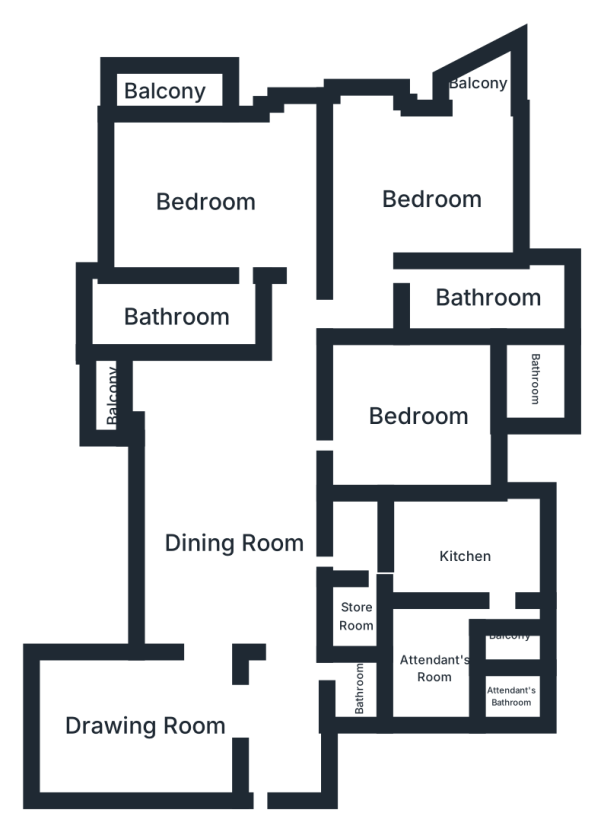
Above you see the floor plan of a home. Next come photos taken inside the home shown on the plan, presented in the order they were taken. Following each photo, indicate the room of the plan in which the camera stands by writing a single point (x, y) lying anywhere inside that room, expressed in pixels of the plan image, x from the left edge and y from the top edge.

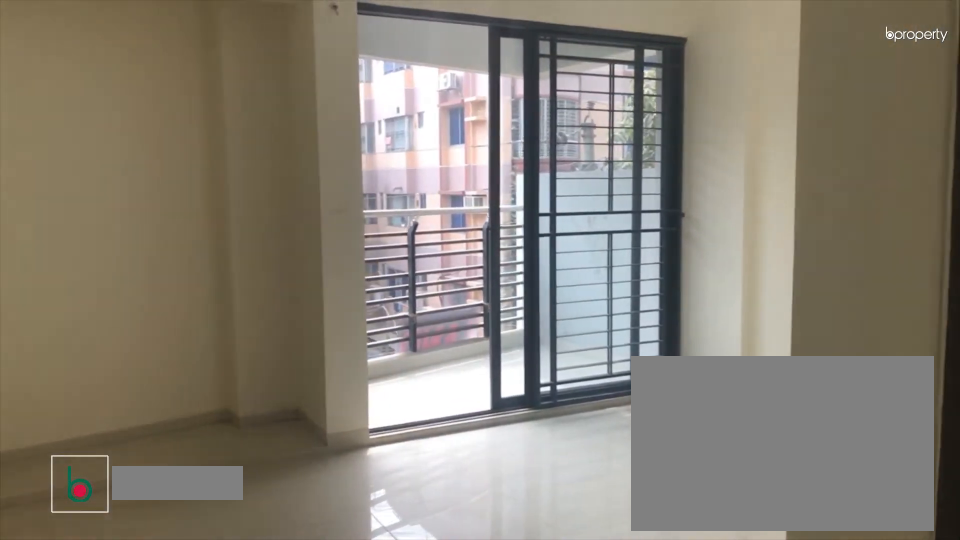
(432, 205)
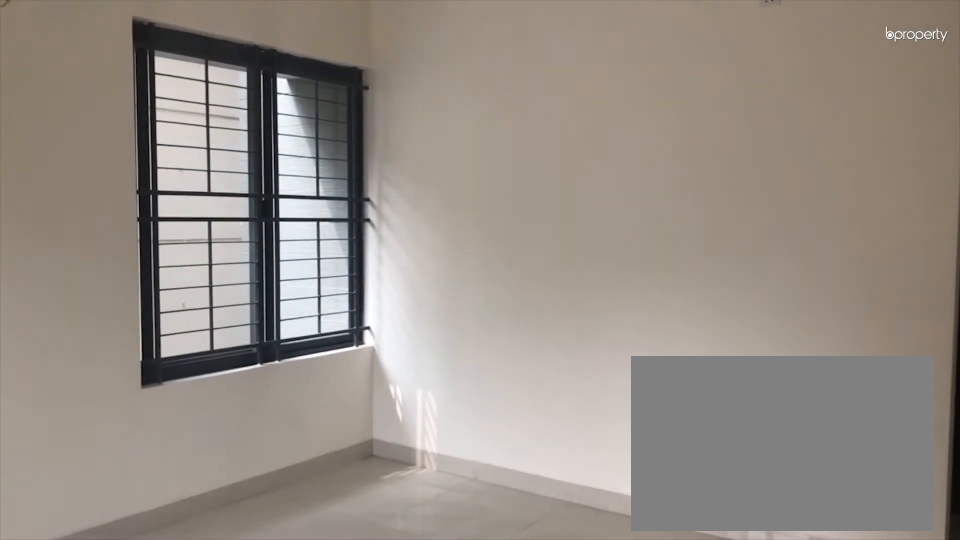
(432, 205)
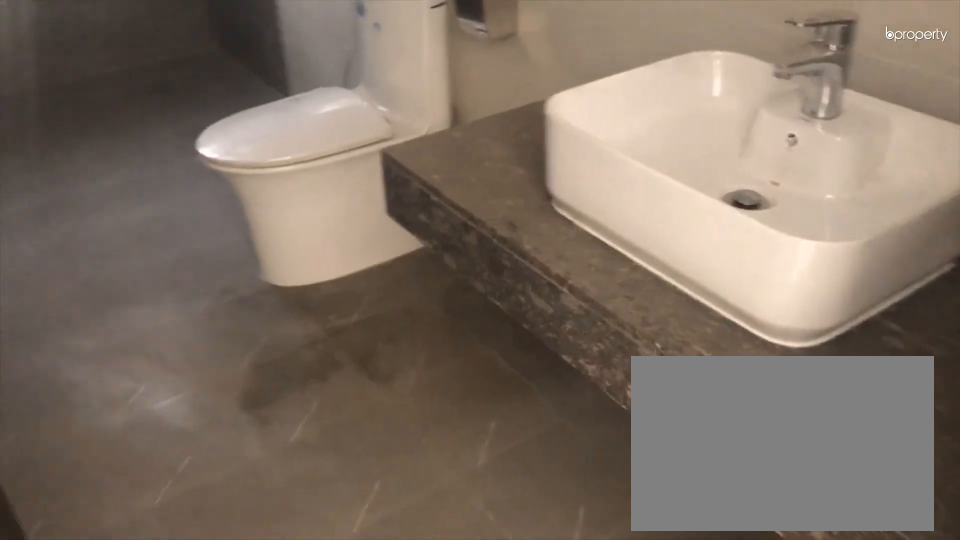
(484, 306)
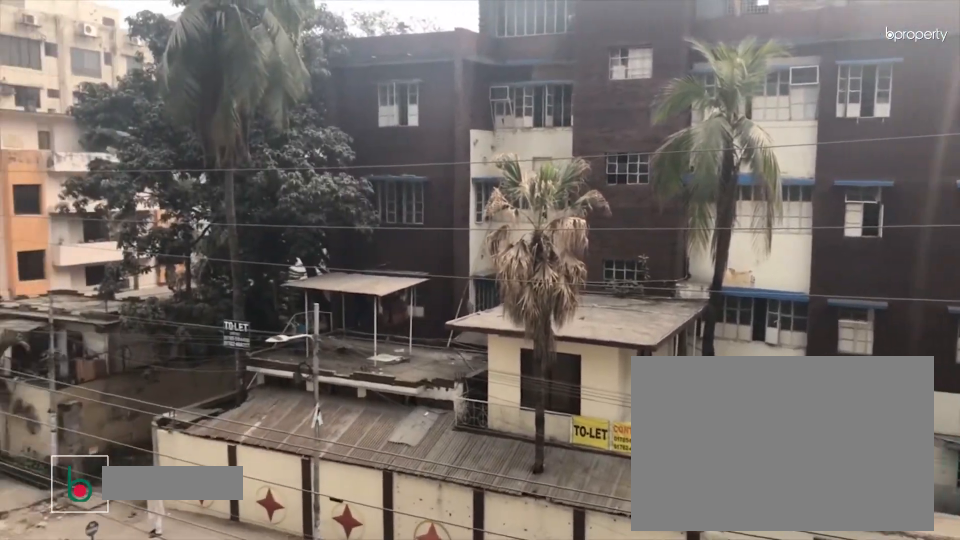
(481, 83)
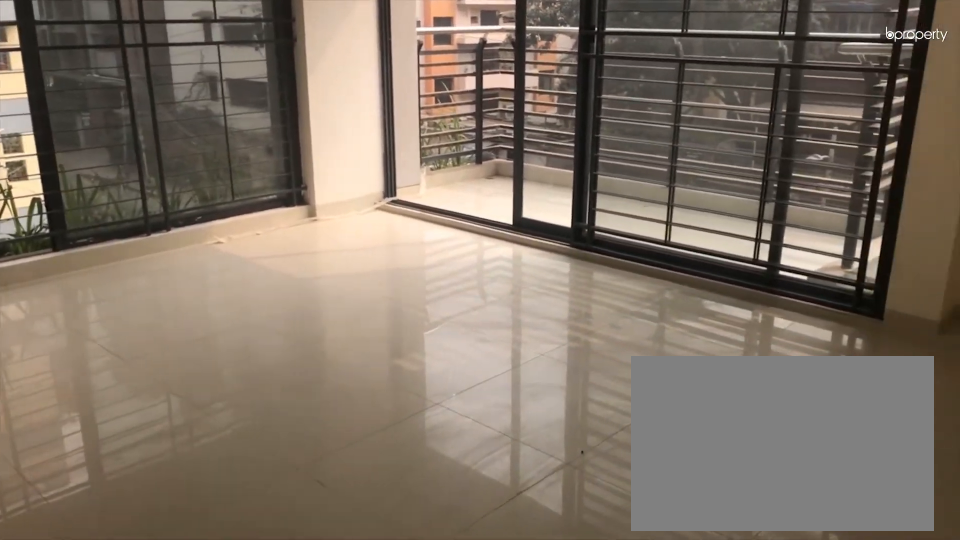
(205, 203)
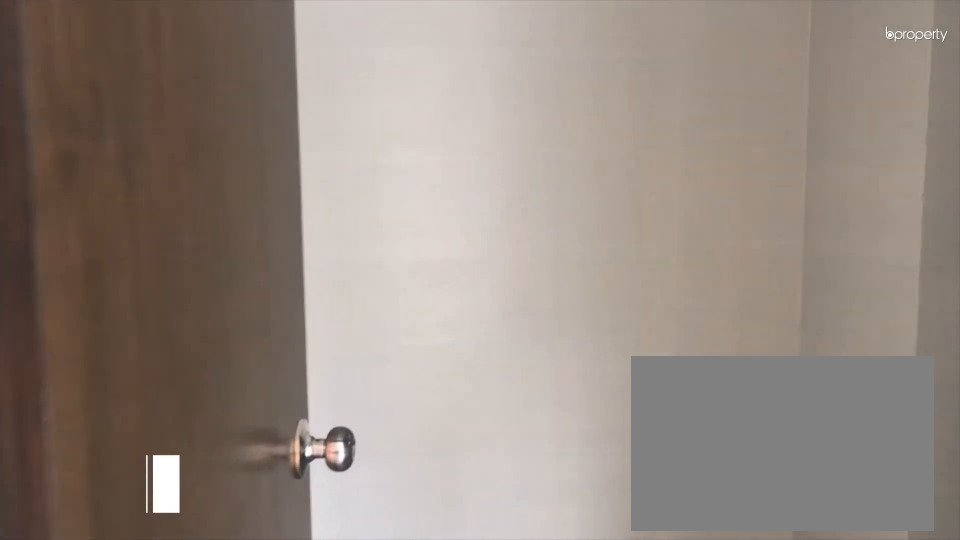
(172, 314)
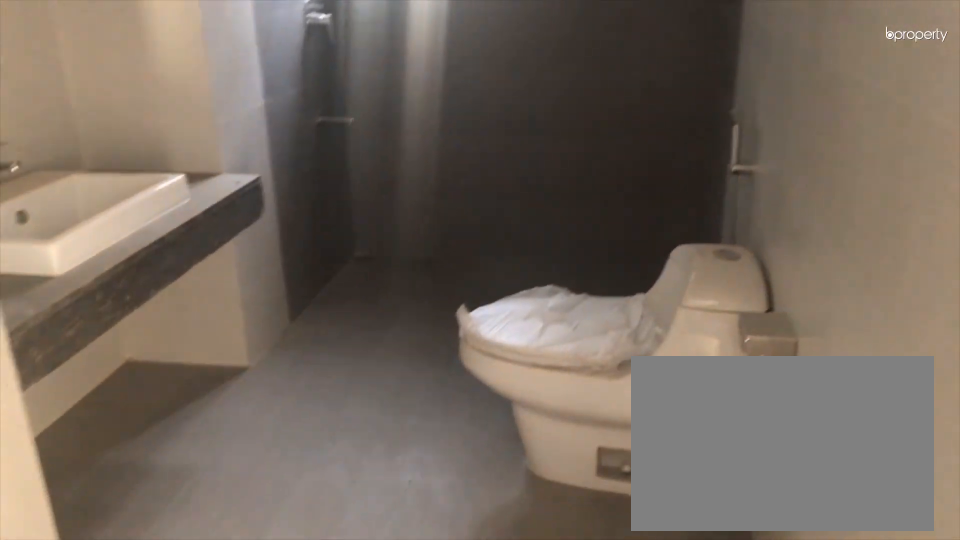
(172, 314)
